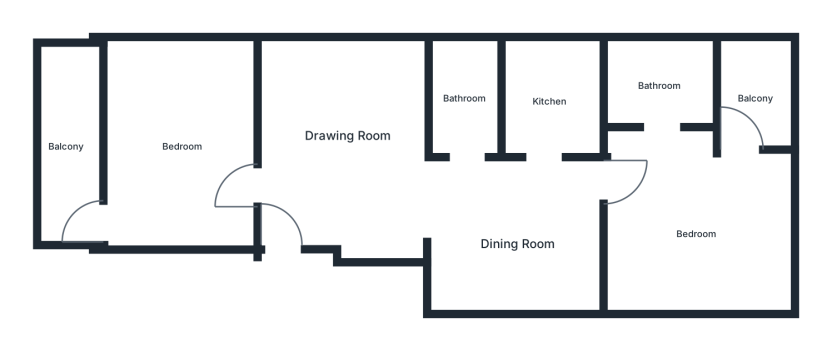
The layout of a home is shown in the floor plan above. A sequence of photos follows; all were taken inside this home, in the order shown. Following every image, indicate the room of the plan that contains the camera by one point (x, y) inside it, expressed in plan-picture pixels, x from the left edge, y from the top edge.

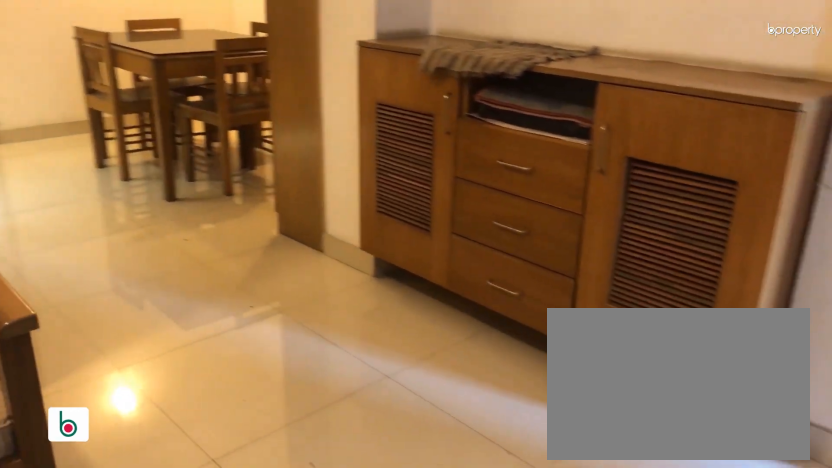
(349, 135)
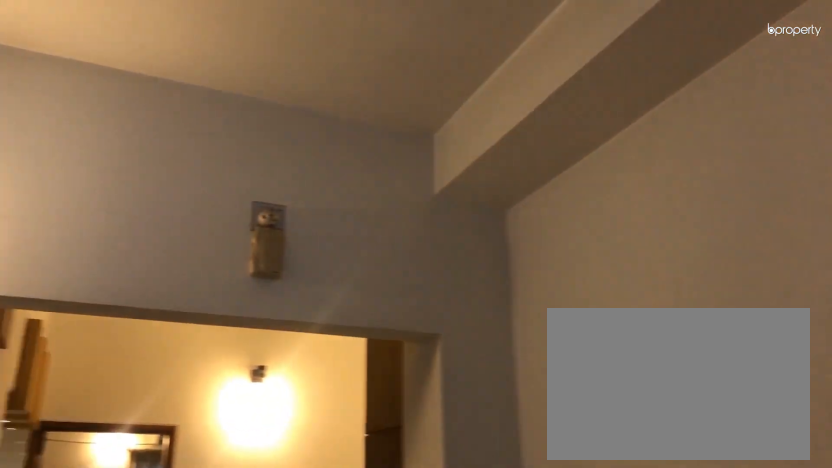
(350, 134)
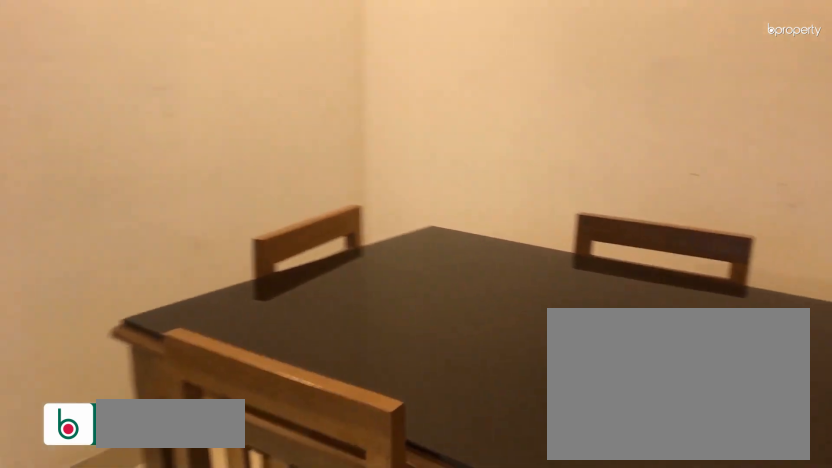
(508, 237)
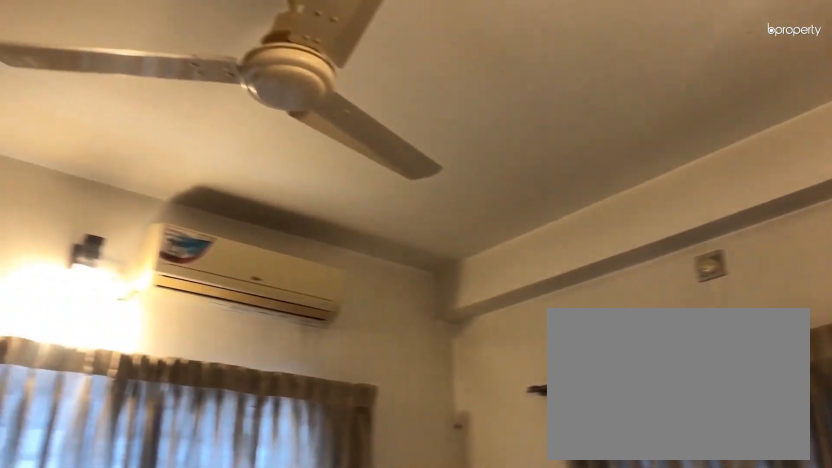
(180, 144)
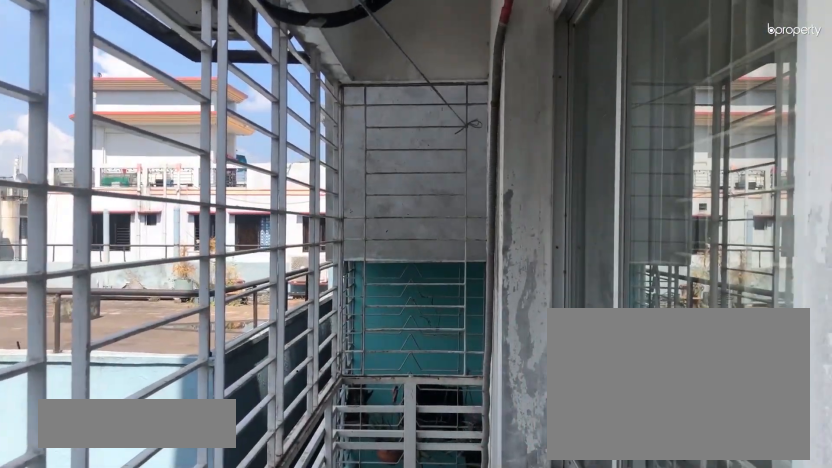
(65, 144)
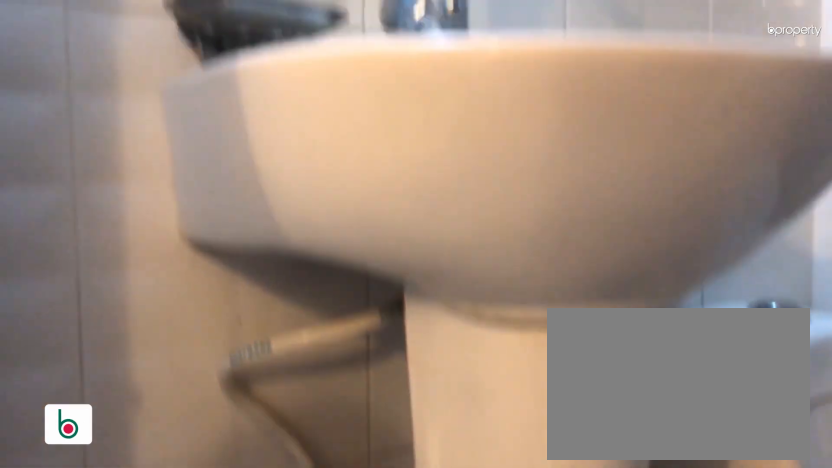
(465, 97)
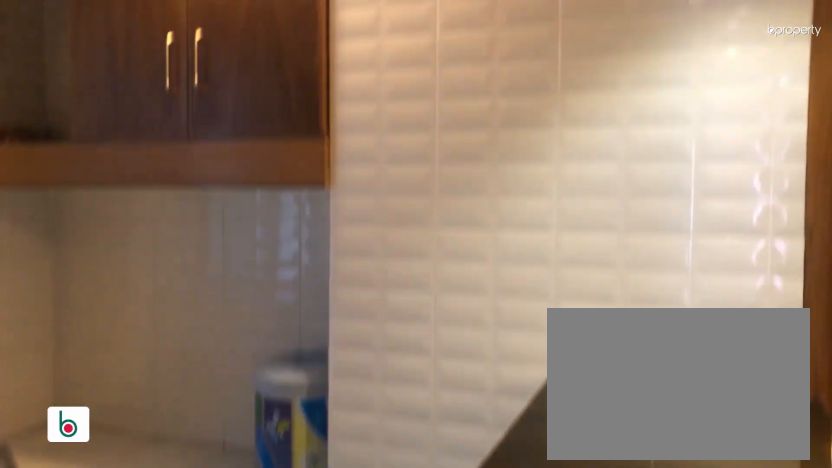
(549, 99)
